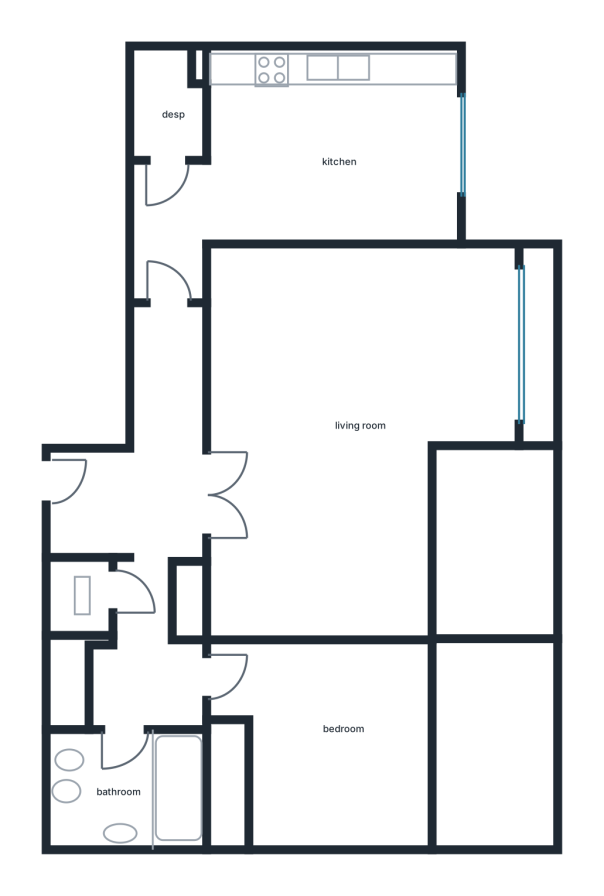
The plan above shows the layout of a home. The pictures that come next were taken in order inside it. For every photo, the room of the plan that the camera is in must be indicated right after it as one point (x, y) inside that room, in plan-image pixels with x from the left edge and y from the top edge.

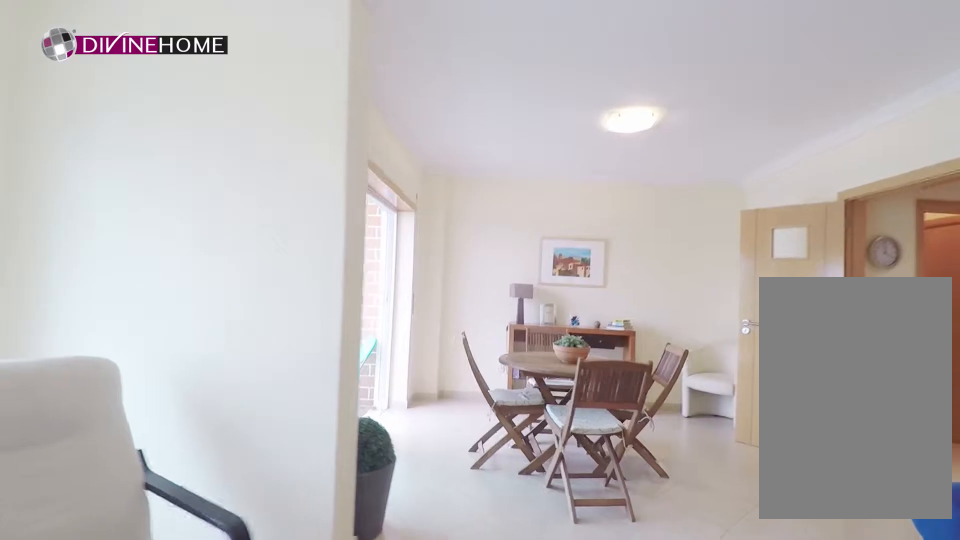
(366, 435)
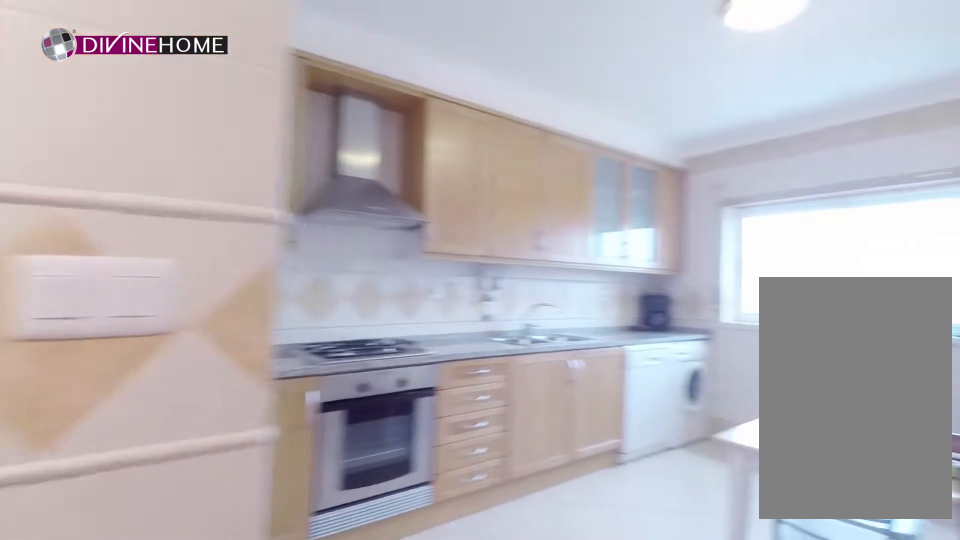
(303, 152)
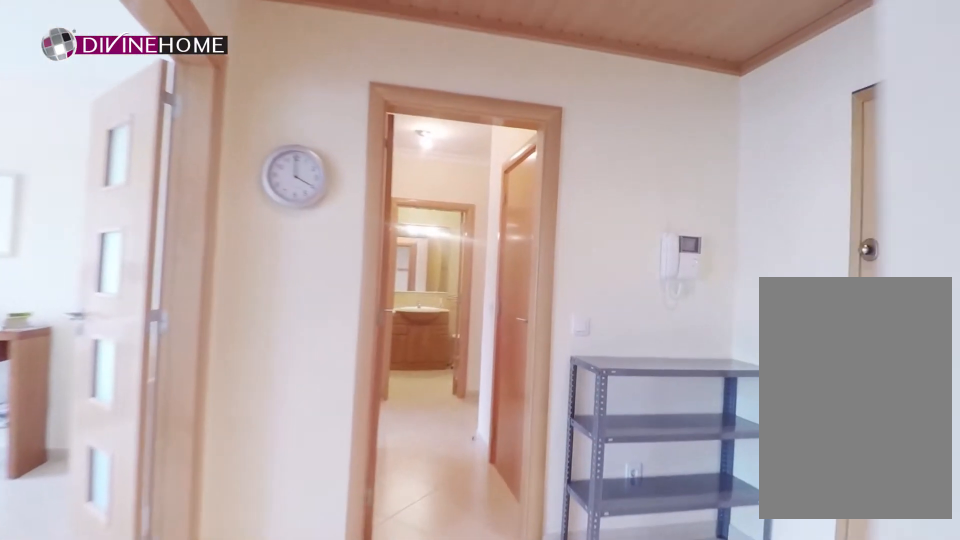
(145, 527)
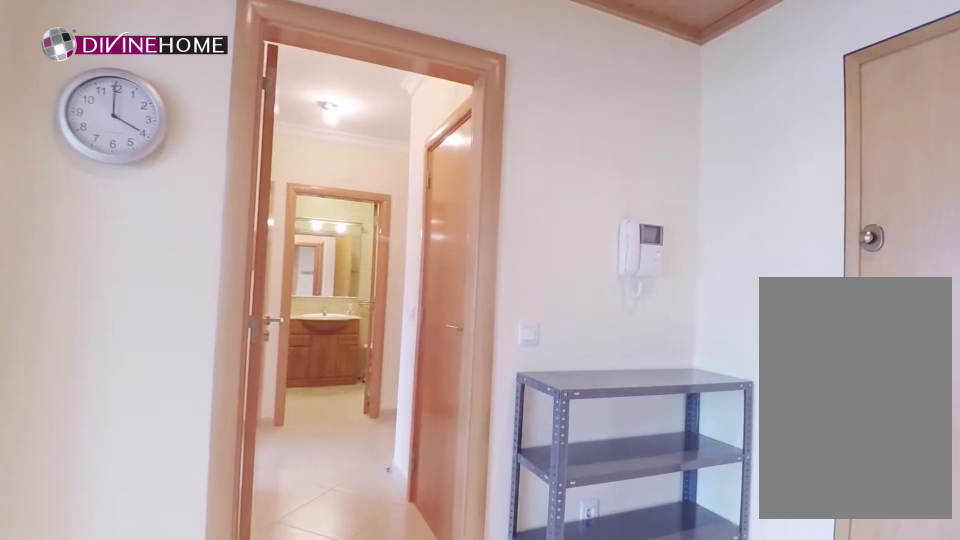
(145, 527)
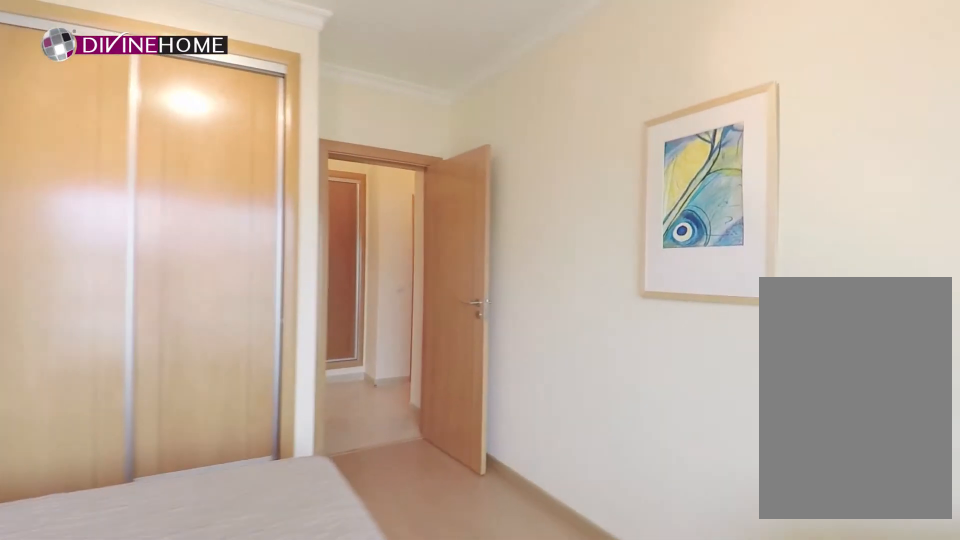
(330, 736)
